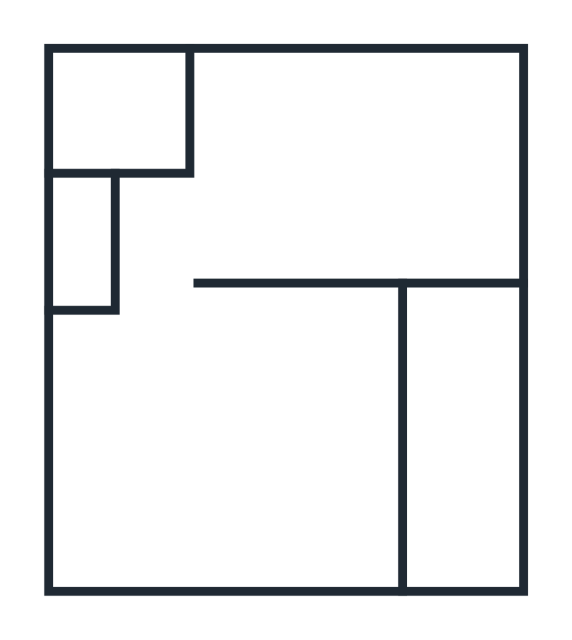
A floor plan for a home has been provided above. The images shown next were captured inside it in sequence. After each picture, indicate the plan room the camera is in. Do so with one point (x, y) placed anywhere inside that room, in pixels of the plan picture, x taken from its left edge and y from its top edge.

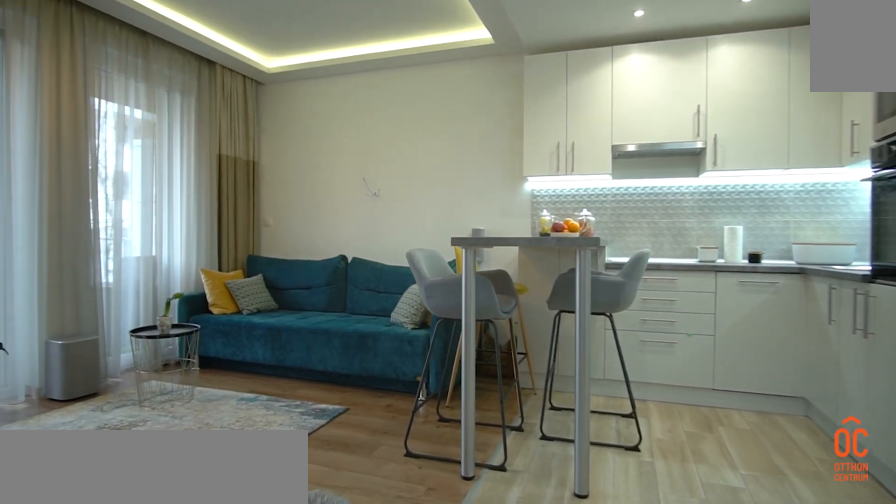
(213, 468)
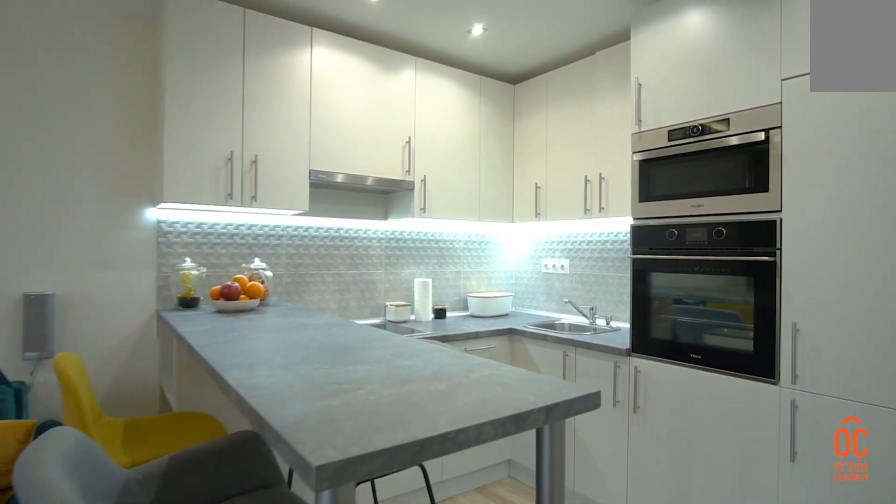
(214, 469)
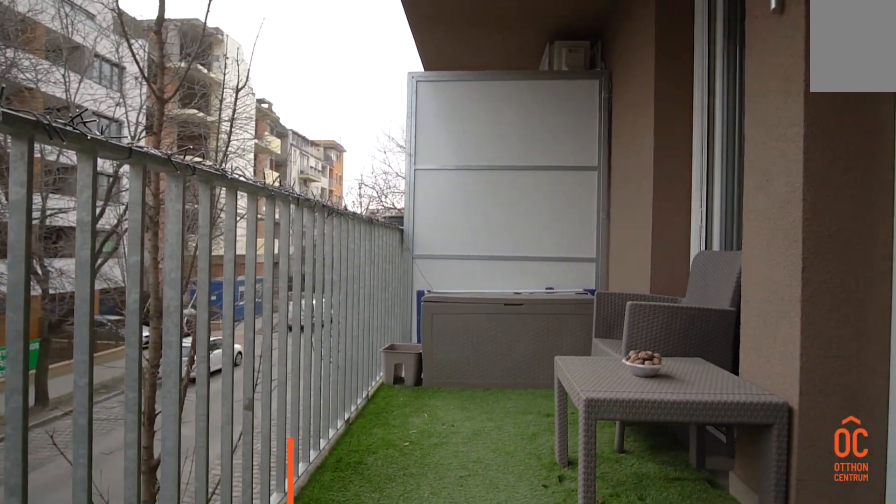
(467, 431)
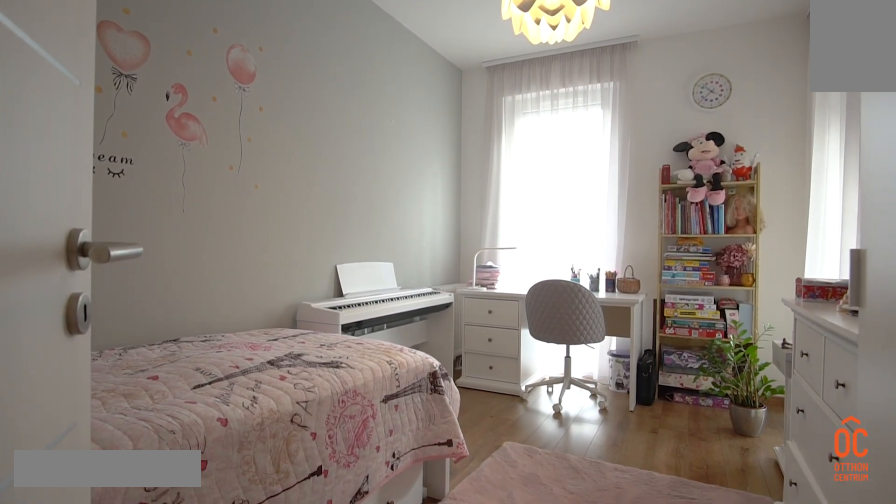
(367, 168)
